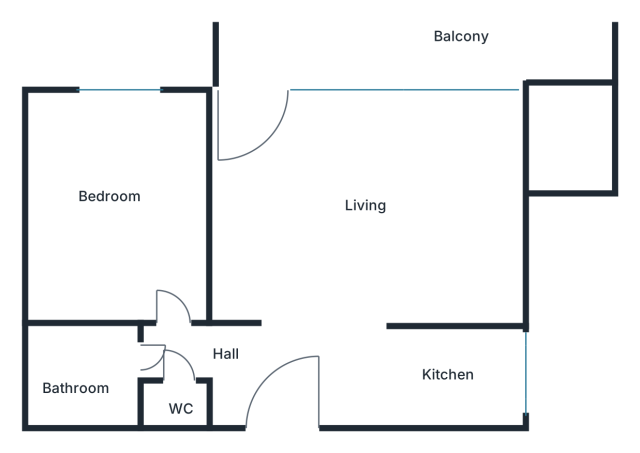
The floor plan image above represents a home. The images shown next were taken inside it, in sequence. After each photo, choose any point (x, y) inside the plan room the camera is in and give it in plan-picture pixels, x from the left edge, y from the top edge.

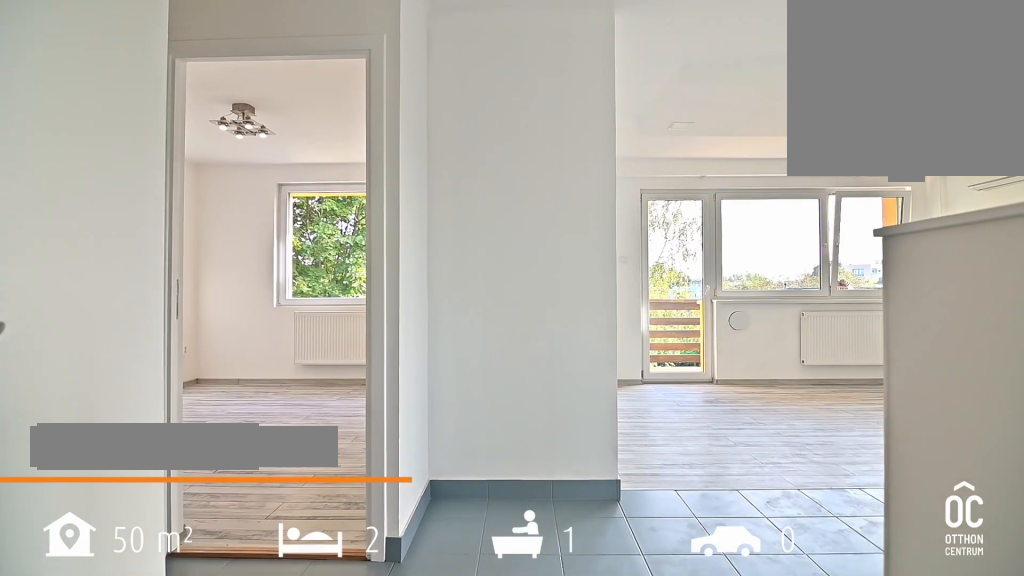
(293, 392)
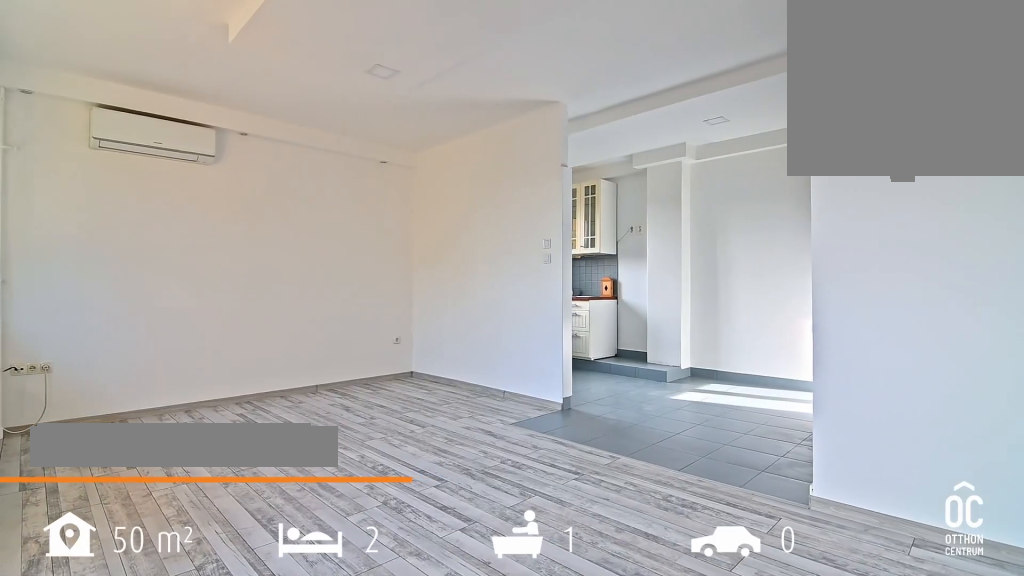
(366, 205)
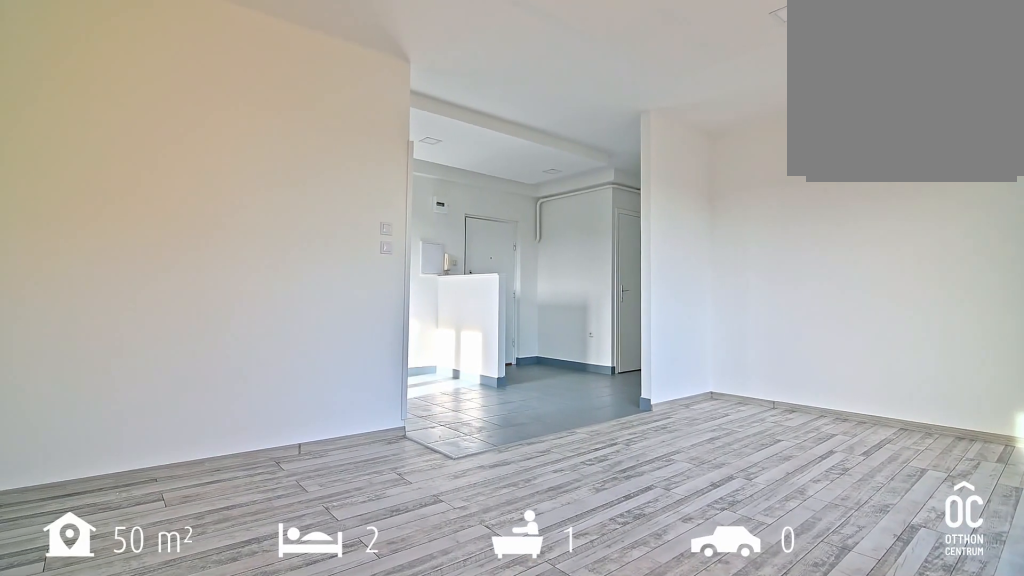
(366, 206)
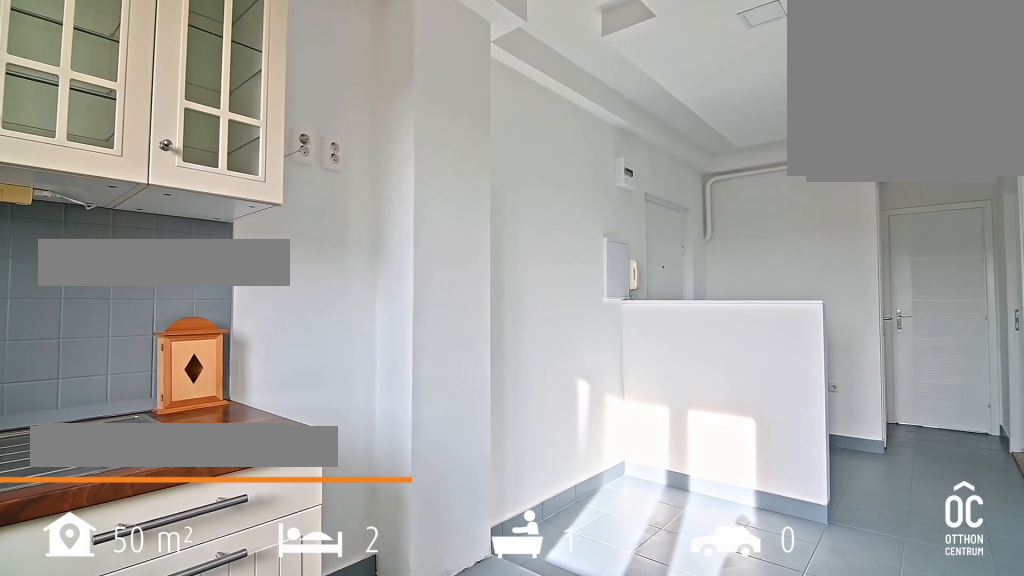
(464, 378)
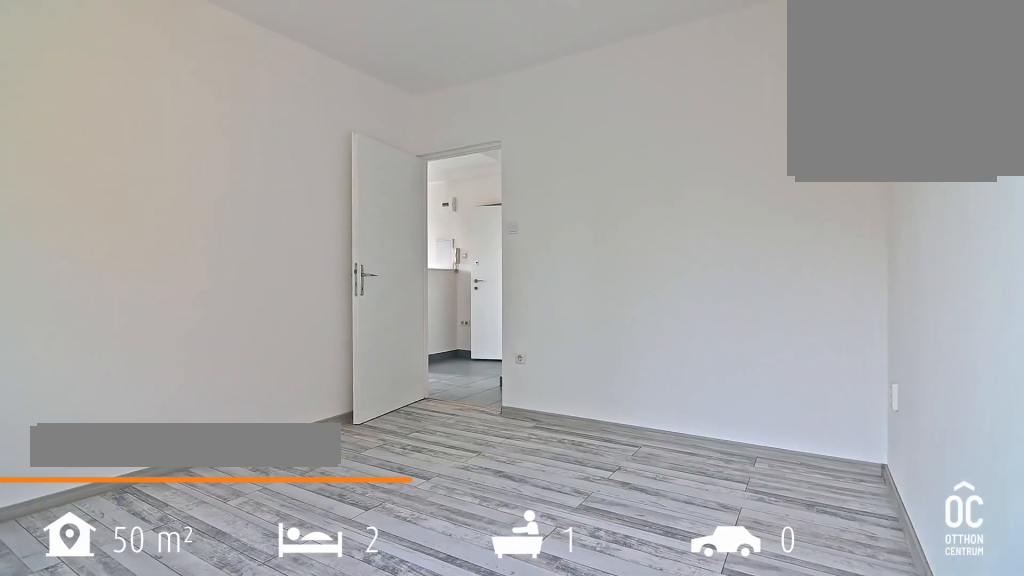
(112, 201)
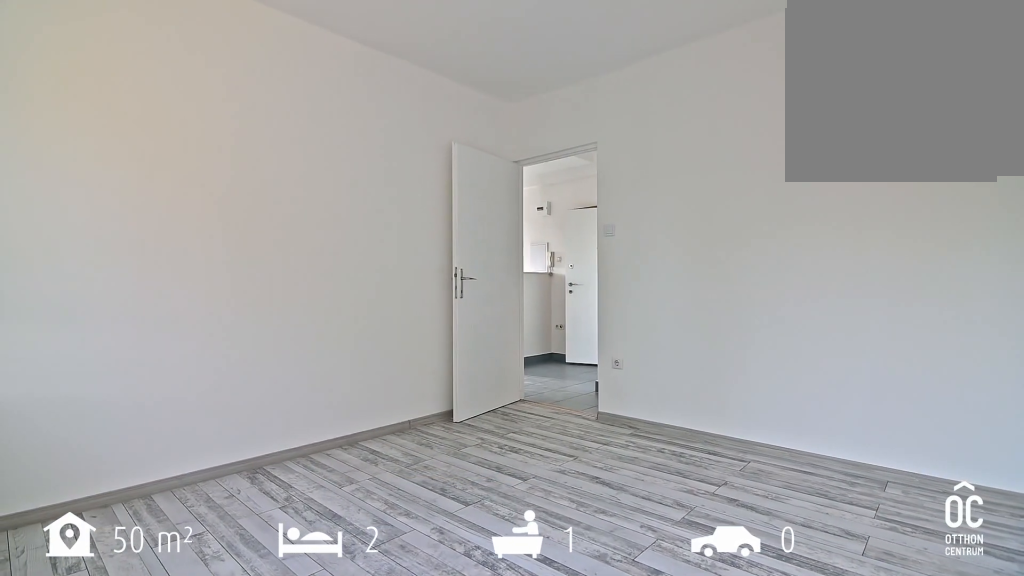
(112, 201)
